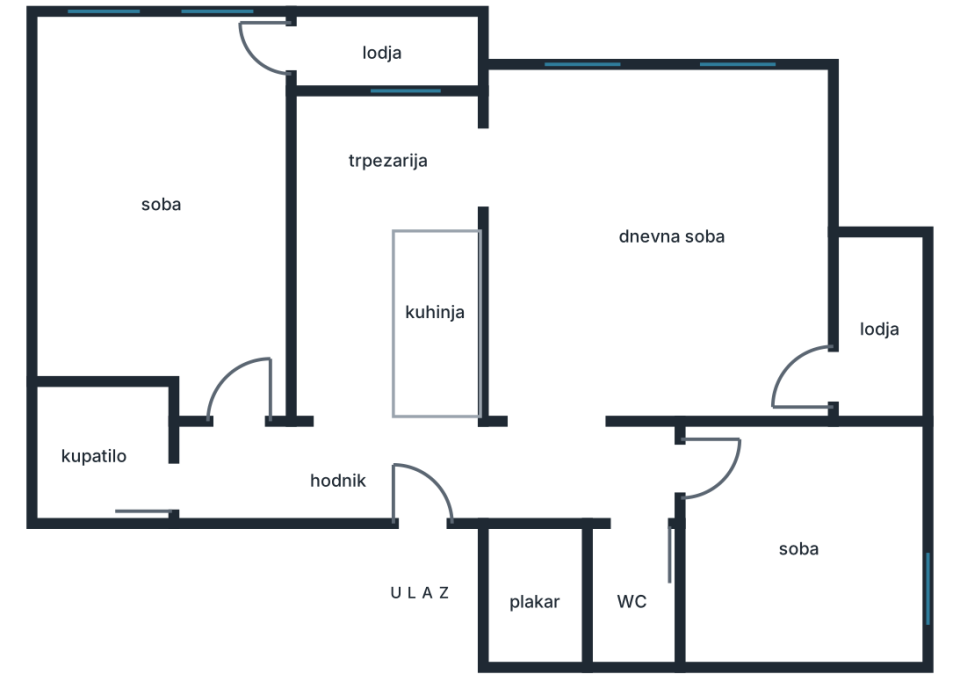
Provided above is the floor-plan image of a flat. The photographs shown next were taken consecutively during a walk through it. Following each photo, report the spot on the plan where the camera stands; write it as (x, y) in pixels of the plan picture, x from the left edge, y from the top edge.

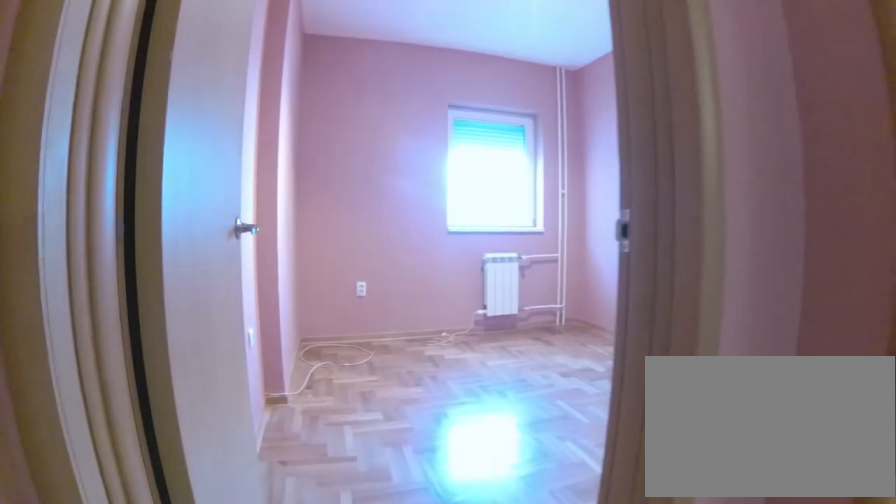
(571, 479)
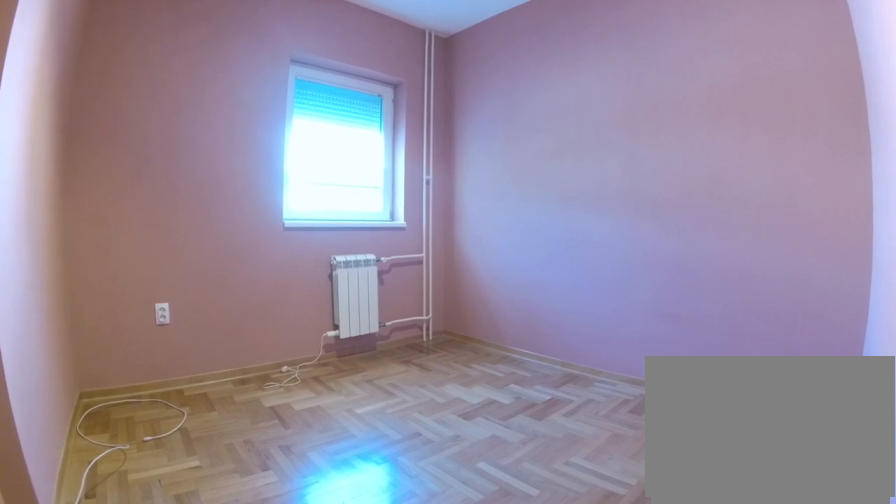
(701, 478)
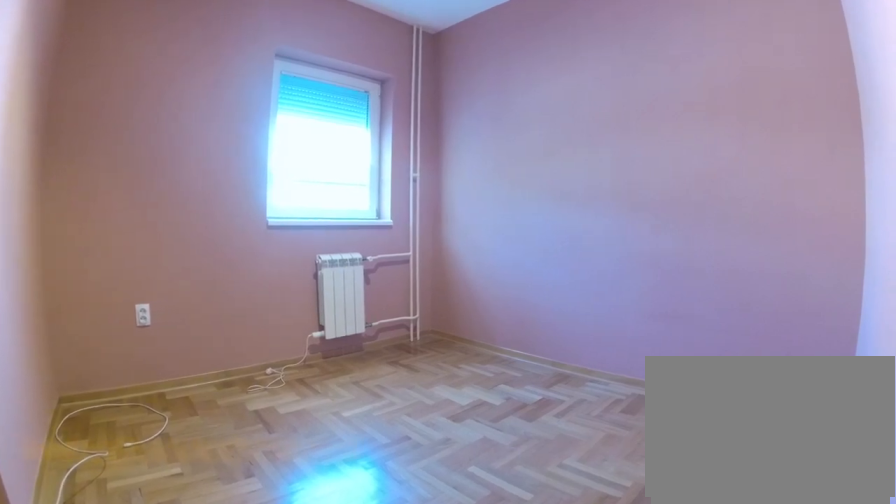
(710, 492)
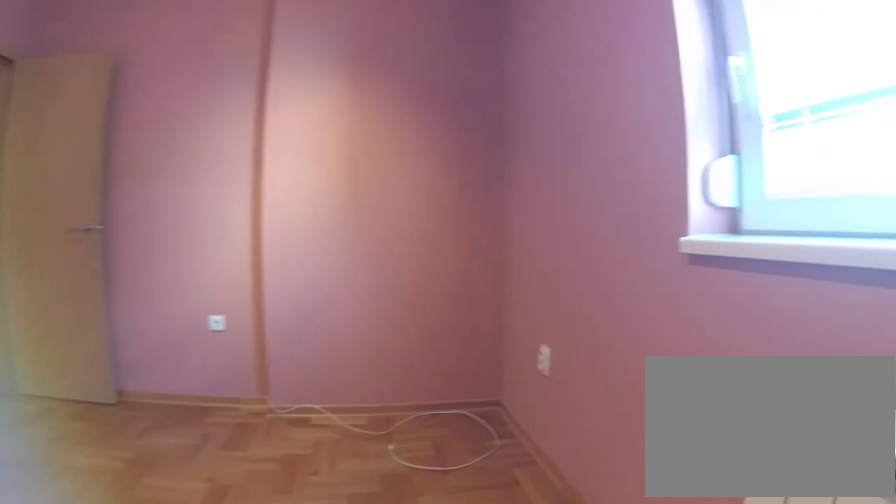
(869, 636)
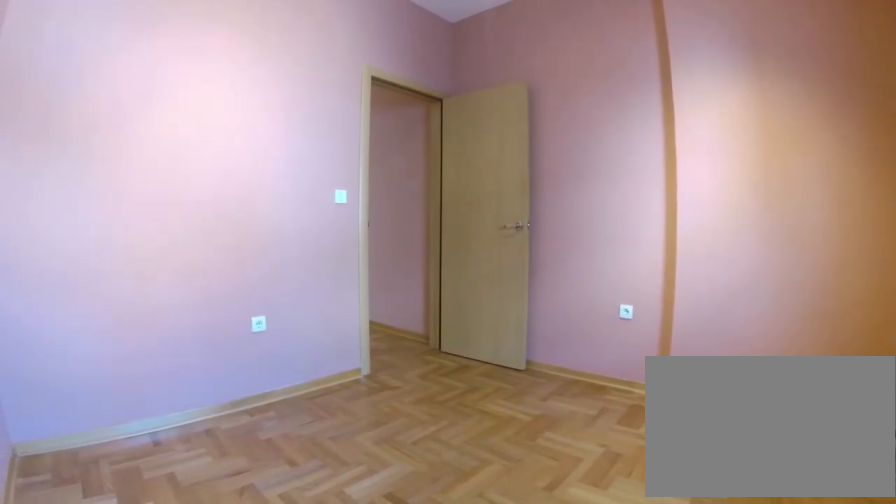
(889, 627)
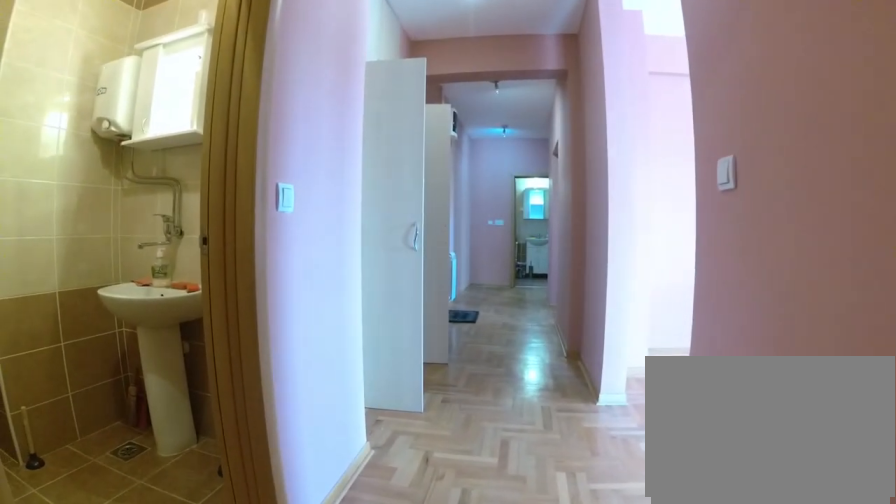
(674, 471)
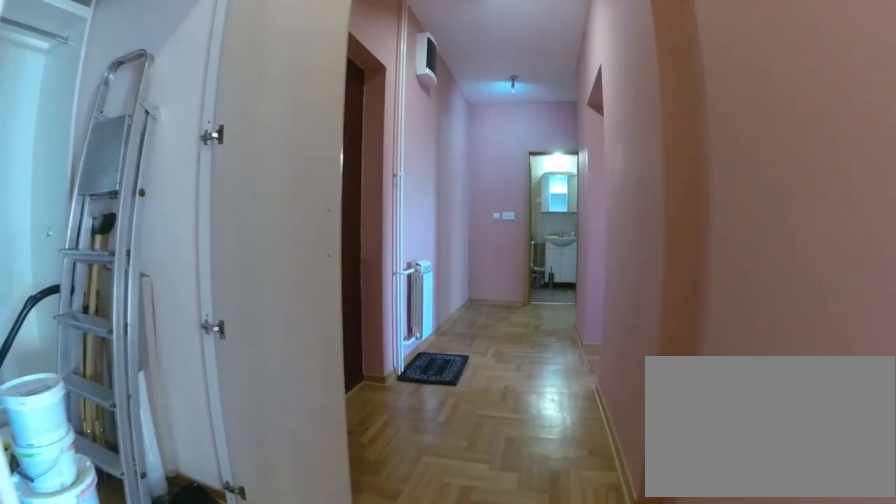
(576, 471)
